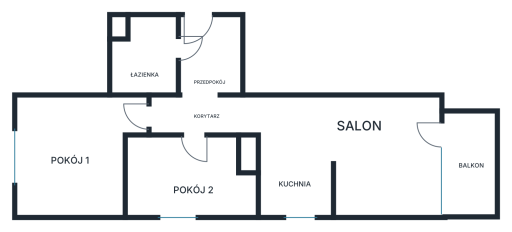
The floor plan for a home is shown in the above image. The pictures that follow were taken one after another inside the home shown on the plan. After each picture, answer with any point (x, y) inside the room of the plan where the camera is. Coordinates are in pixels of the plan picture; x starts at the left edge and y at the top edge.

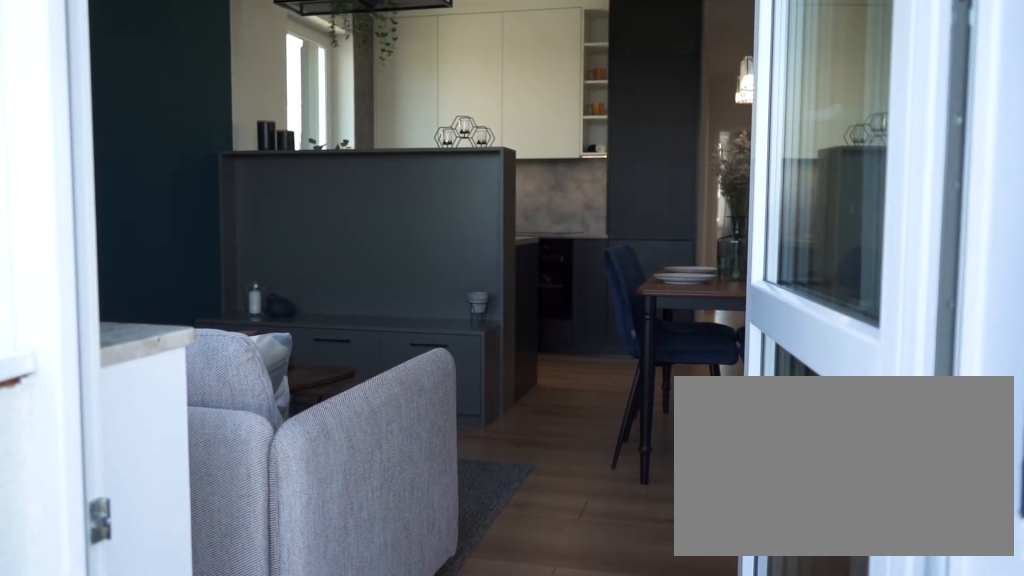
(355, 153)
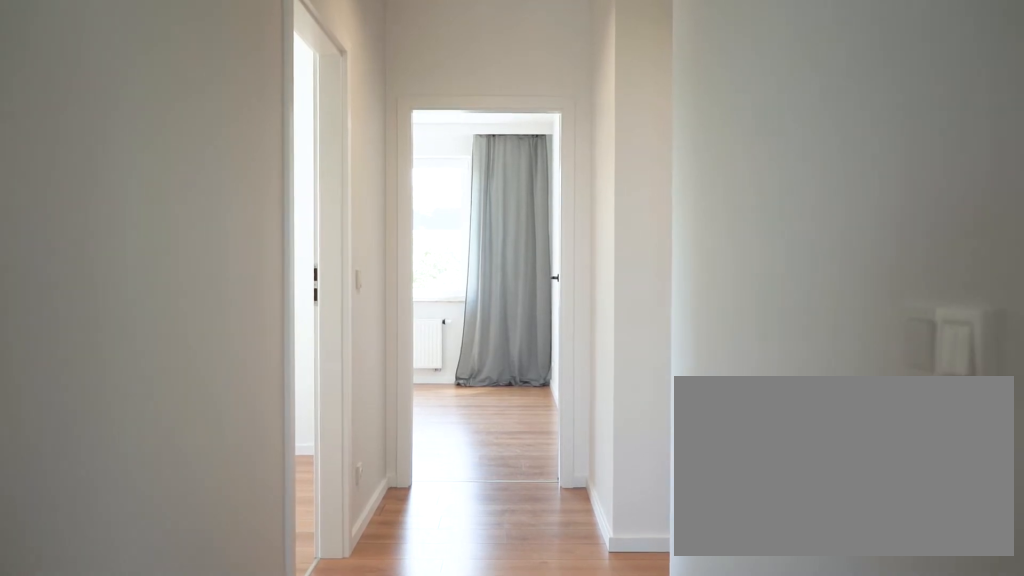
(204, 115)
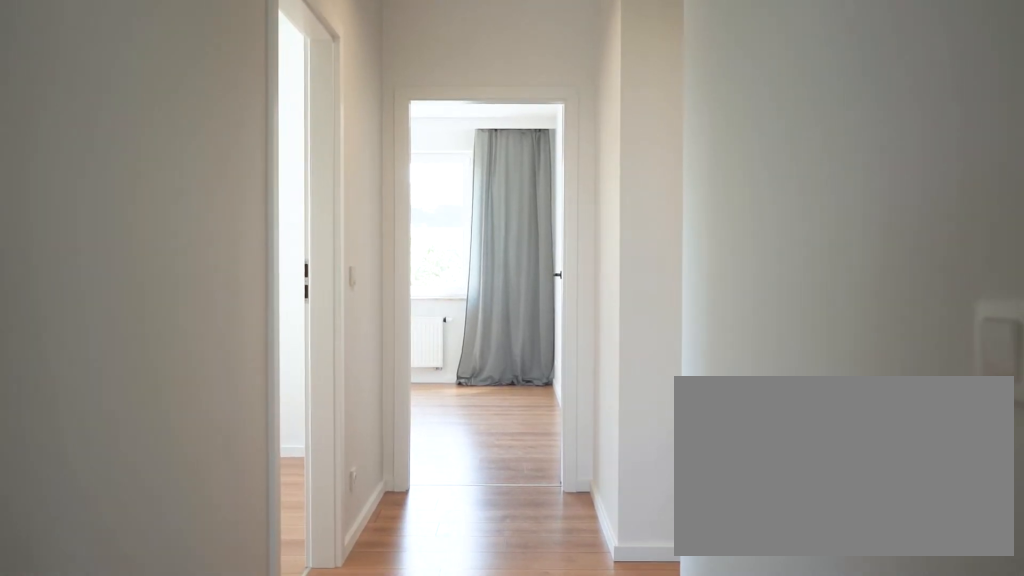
(204, 115)
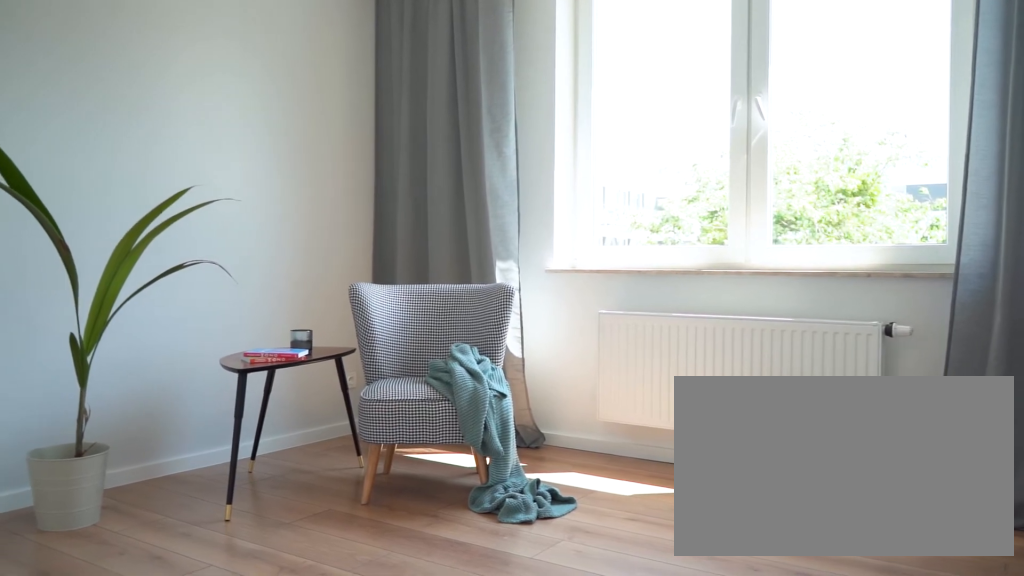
(78, 157)
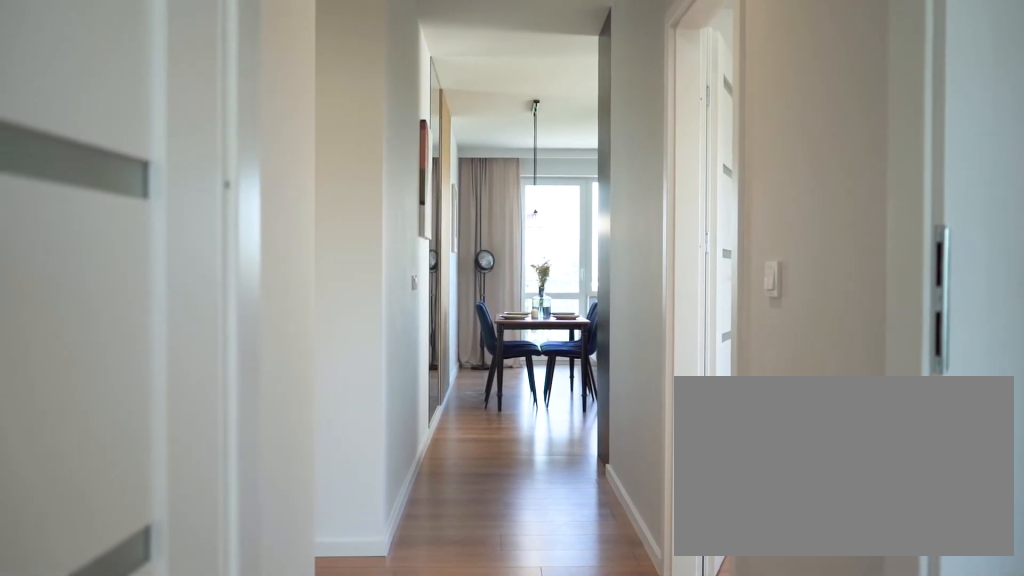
(204, 115)
